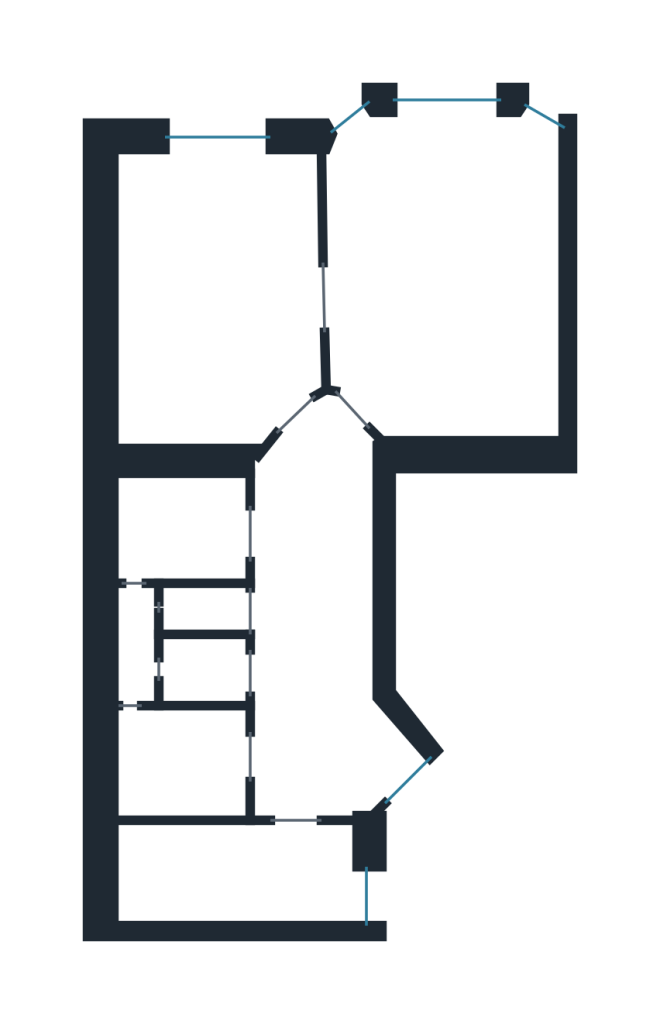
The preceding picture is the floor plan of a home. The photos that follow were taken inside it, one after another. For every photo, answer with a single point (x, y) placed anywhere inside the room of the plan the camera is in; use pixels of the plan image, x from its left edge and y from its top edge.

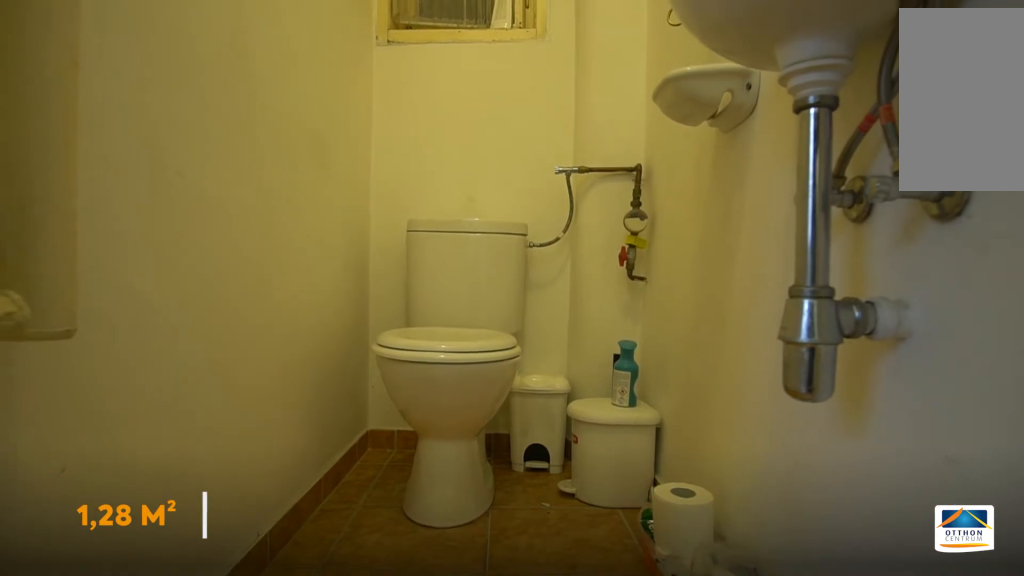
(185, 606)
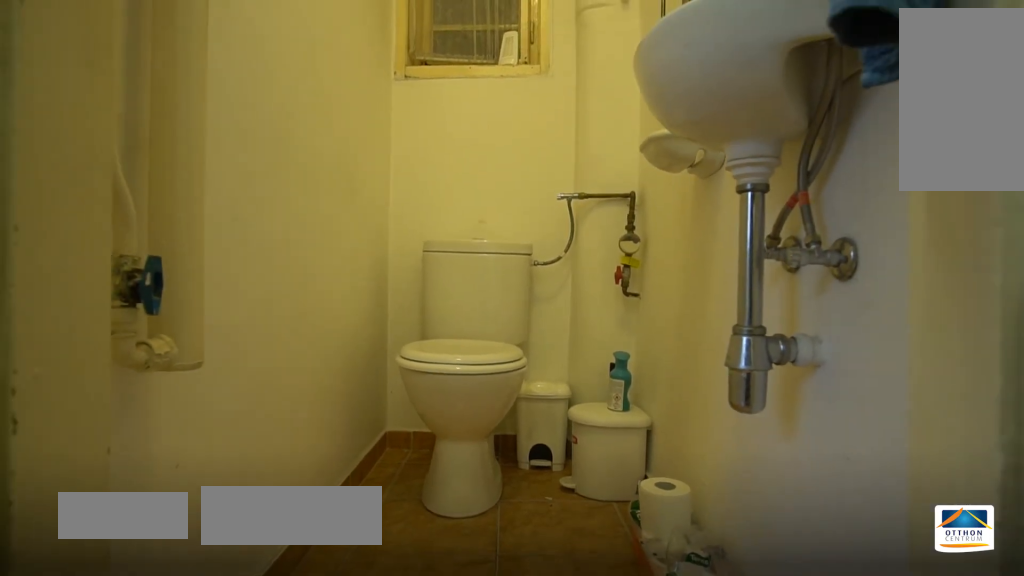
(185, 606)
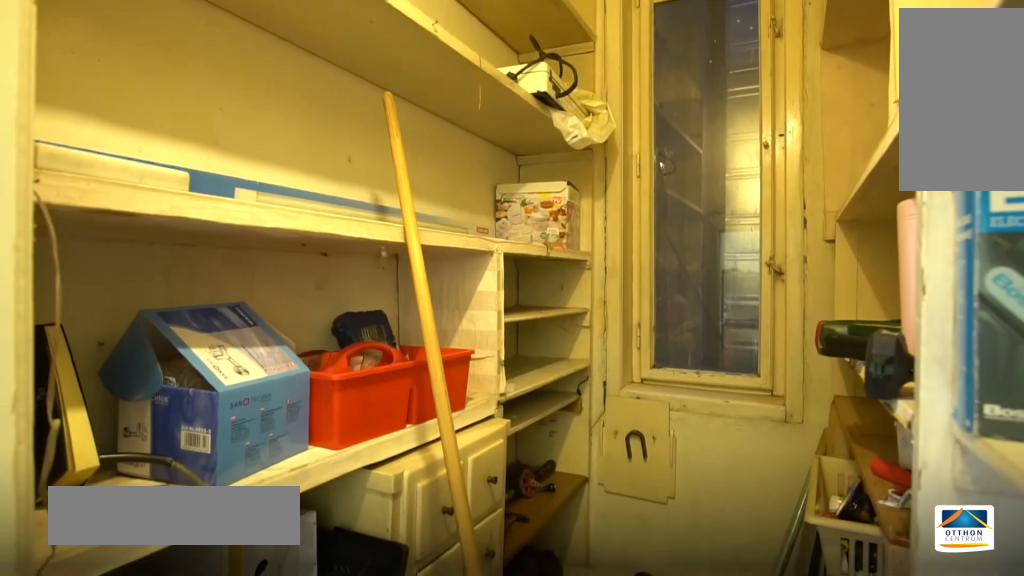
(185, 671)
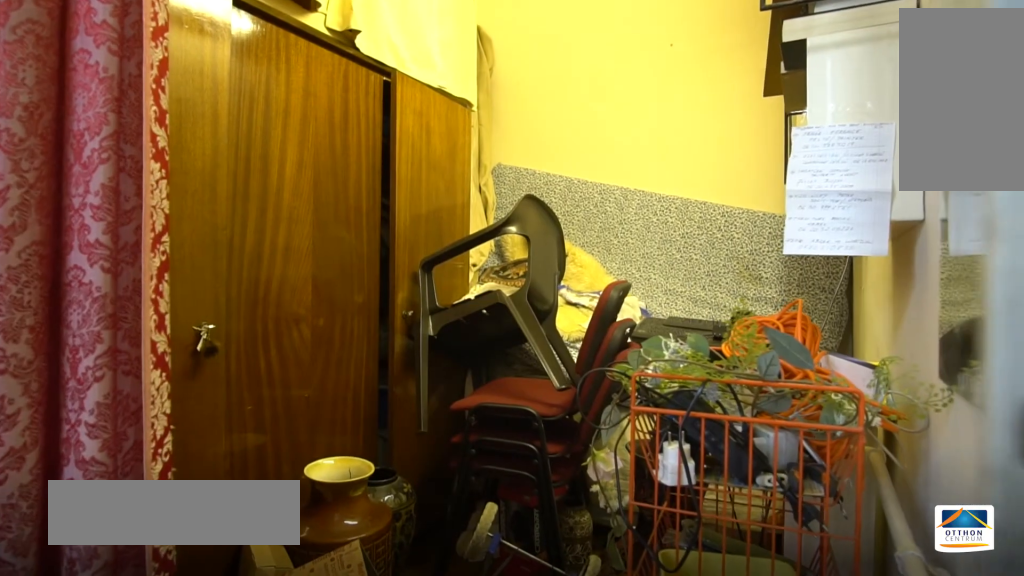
(186, 764)
